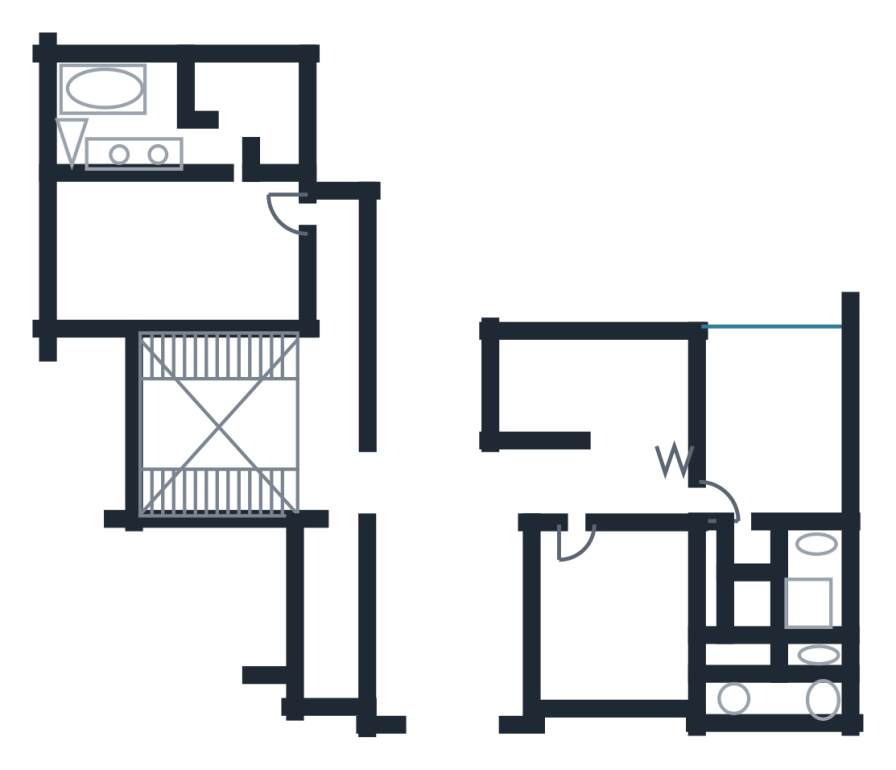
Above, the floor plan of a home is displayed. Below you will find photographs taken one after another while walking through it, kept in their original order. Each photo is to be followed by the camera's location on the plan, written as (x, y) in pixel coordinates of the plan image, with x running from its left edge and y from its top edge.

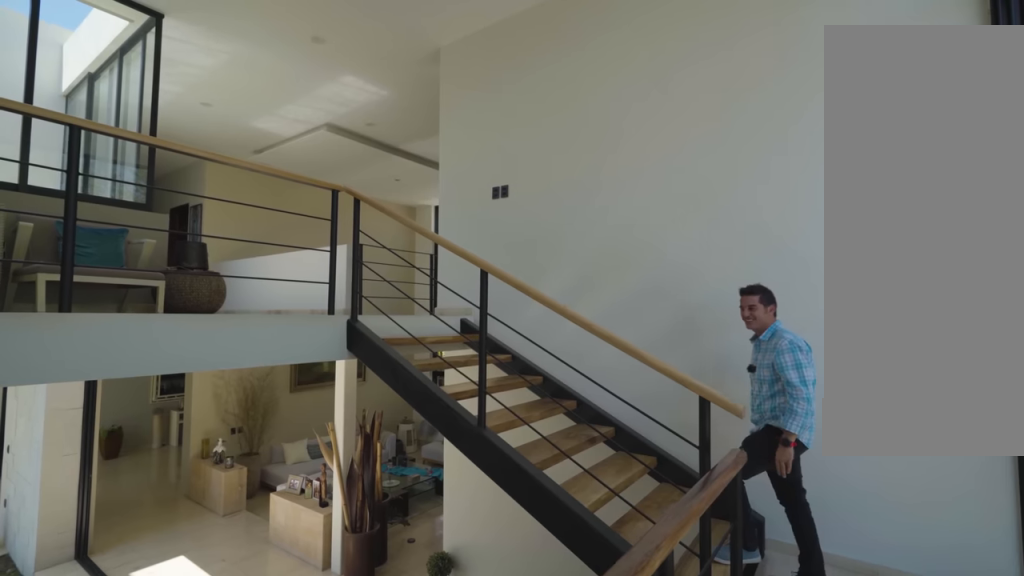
(165, 362)
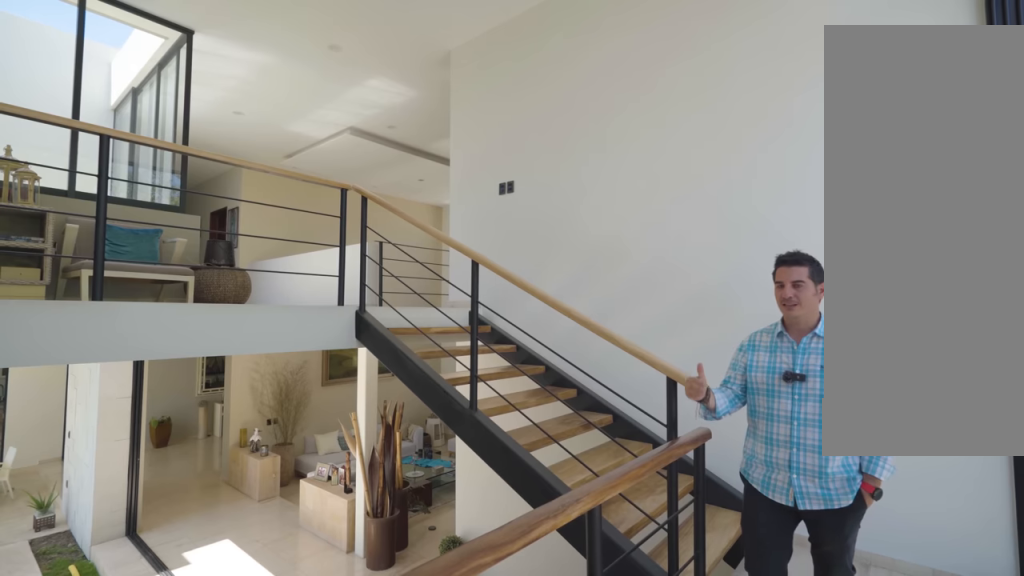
(163, 368)
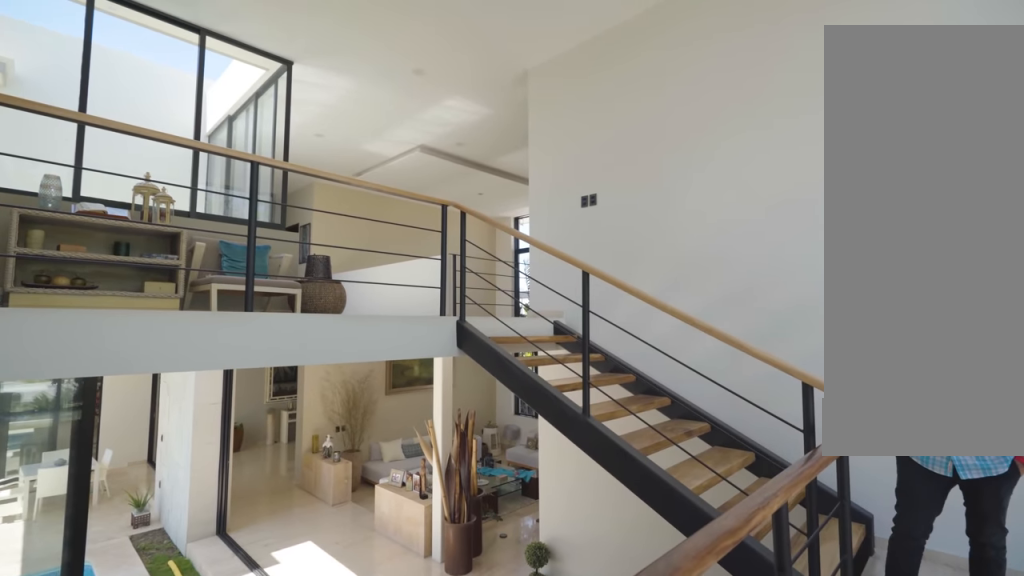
(177, 352)
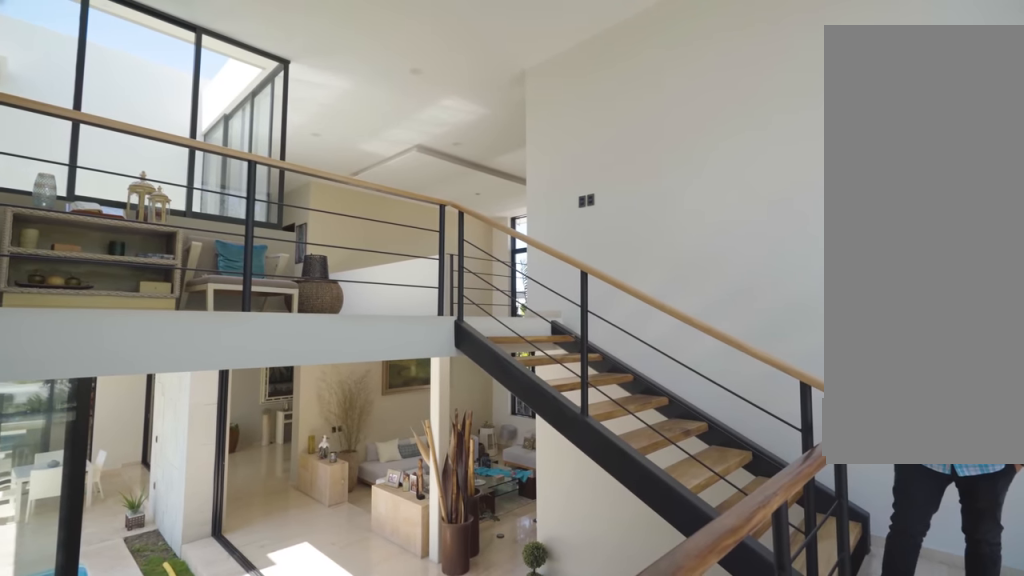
(177, 351)
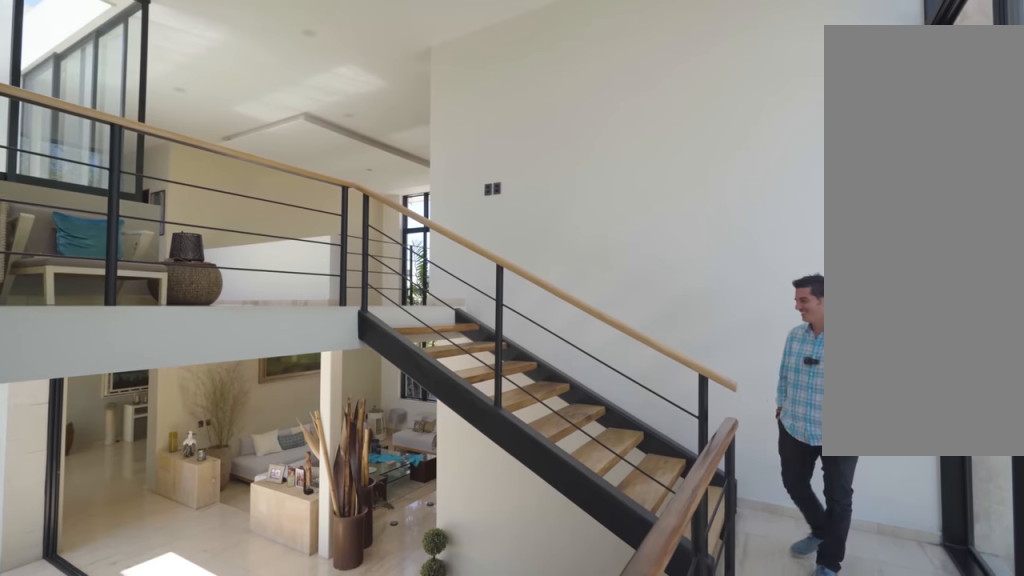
(177, 352)
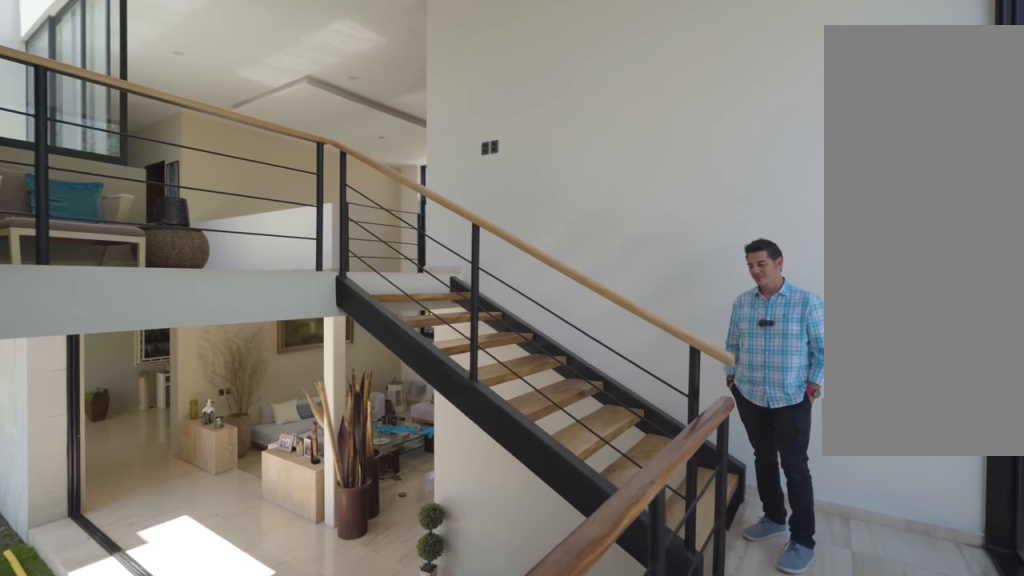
(168, 357)
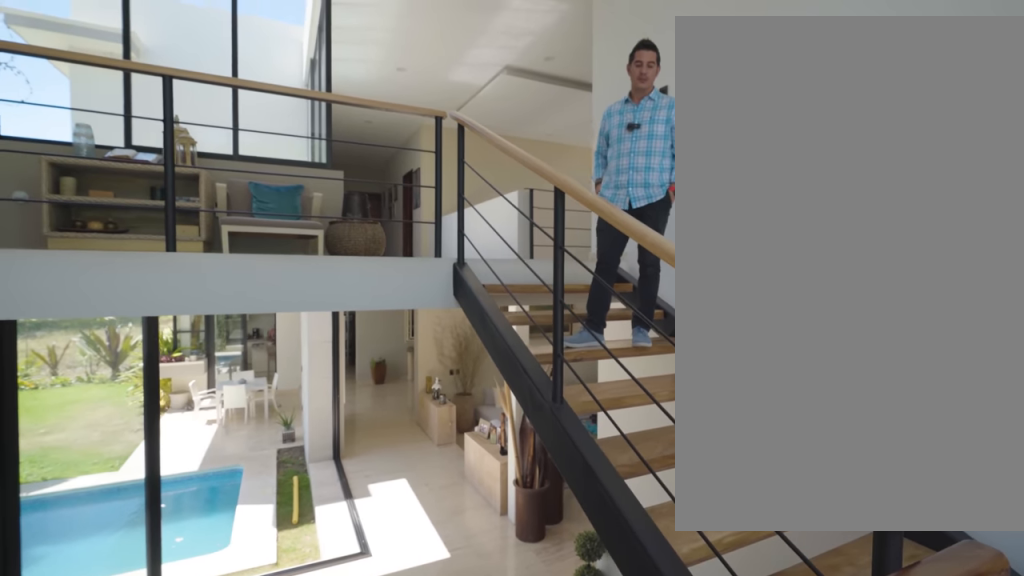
(158, 492)
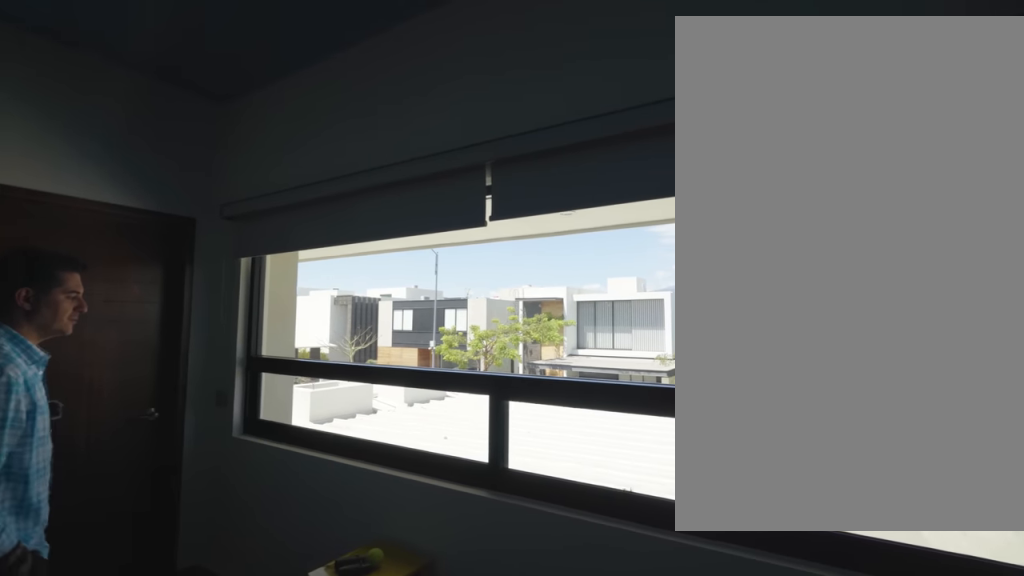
(614, 684)
